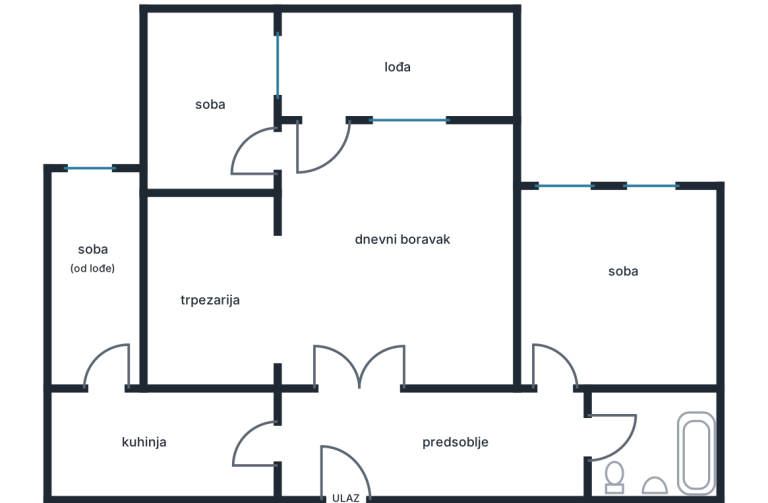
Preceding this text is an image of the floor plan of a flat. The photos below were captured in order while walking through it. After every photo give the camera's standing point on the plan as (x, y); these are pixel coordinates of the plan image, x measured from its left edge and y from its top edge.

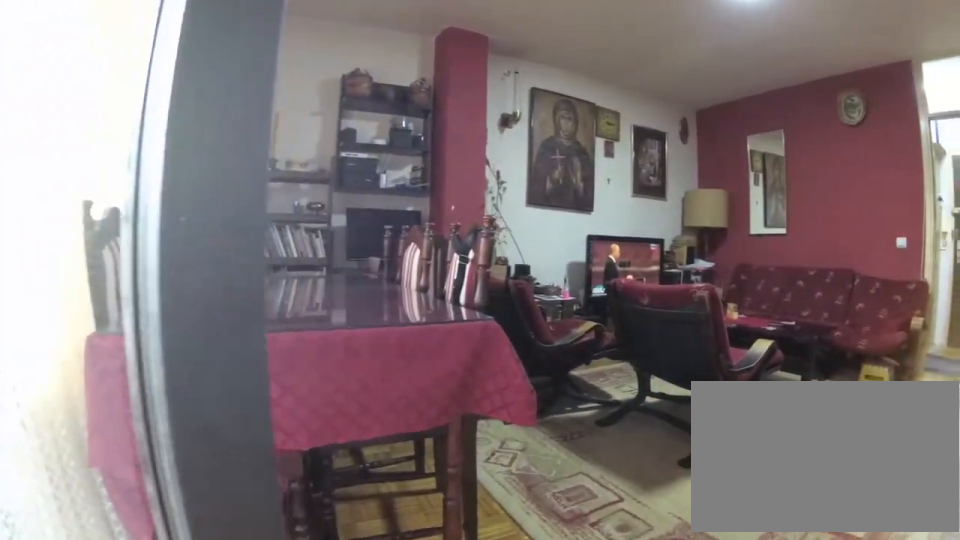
(284, 165)
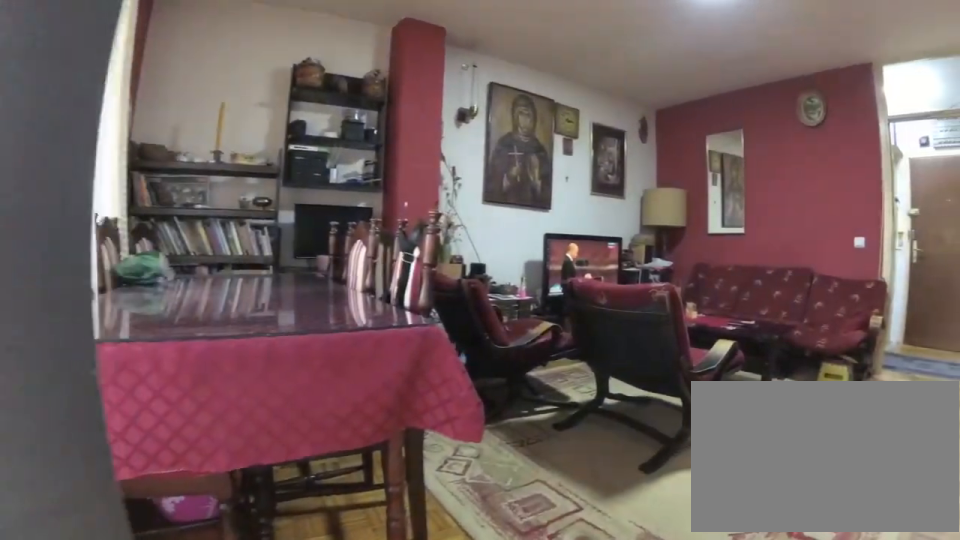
(293, 165)
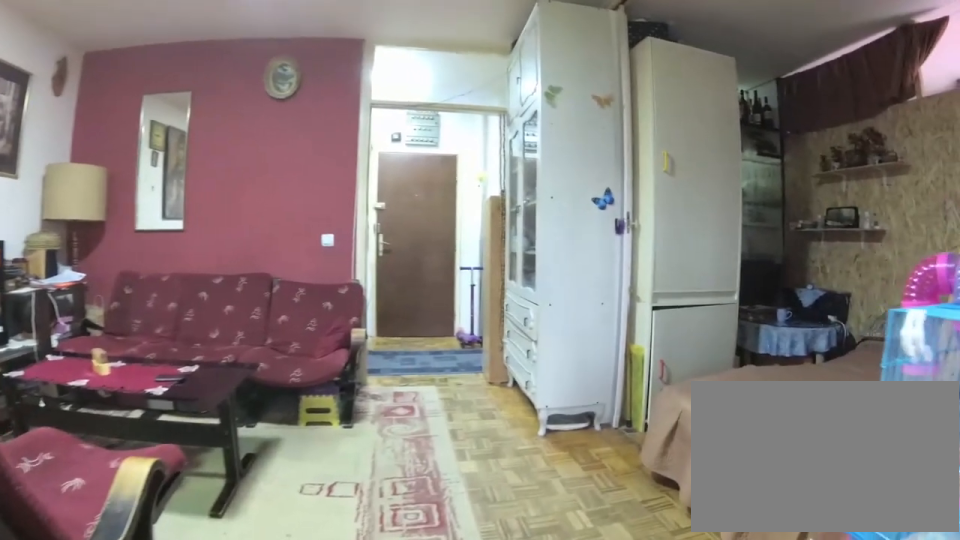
(320, 186)
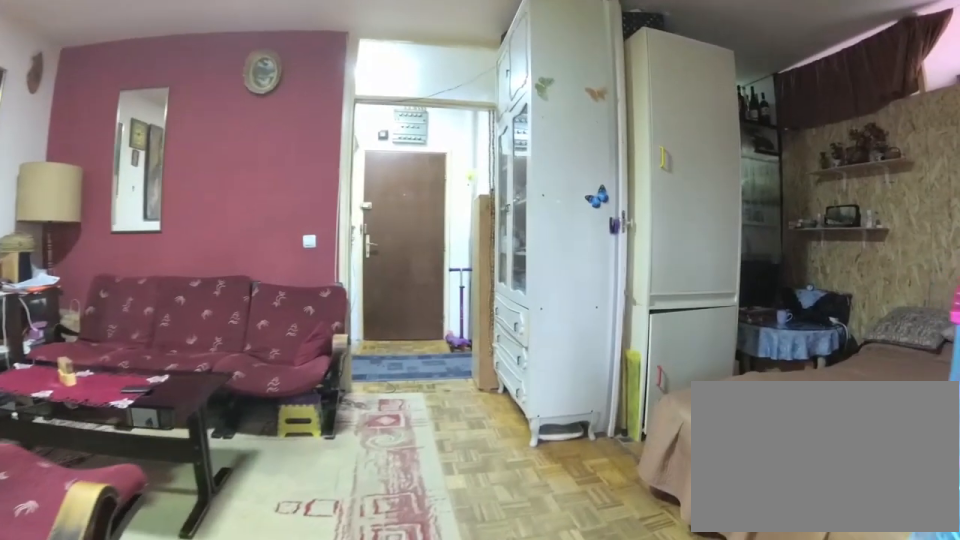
(321, 195)
